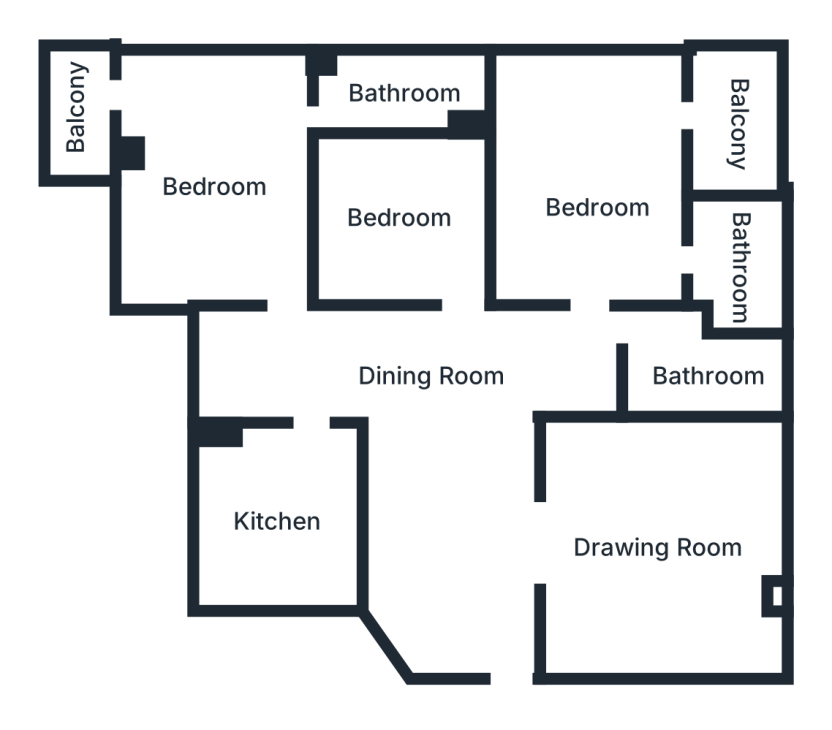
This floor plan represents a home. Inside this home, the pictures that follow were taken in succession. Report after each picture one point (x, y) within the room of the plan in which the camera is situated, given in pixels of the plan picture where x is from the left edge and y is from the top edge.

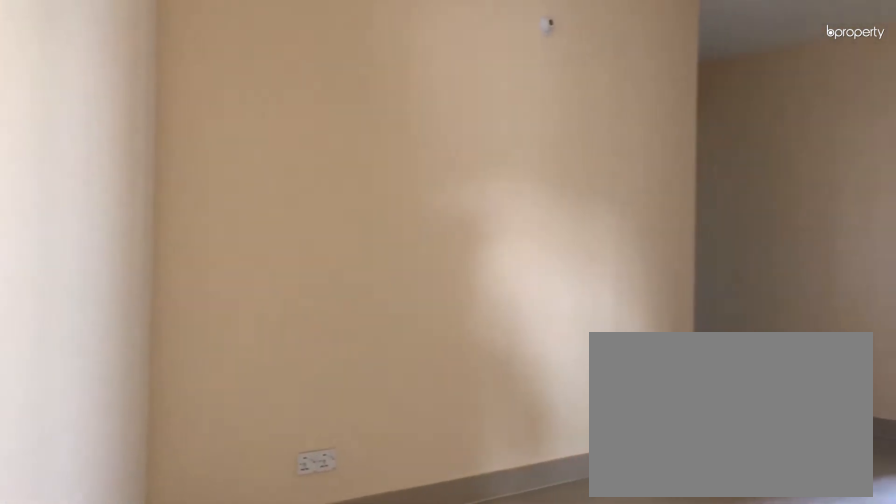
(437, 377)
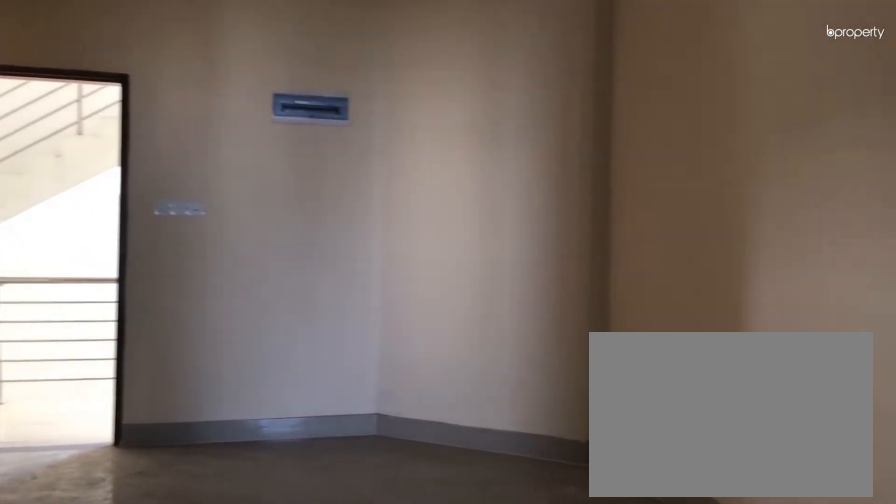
(437, 378)
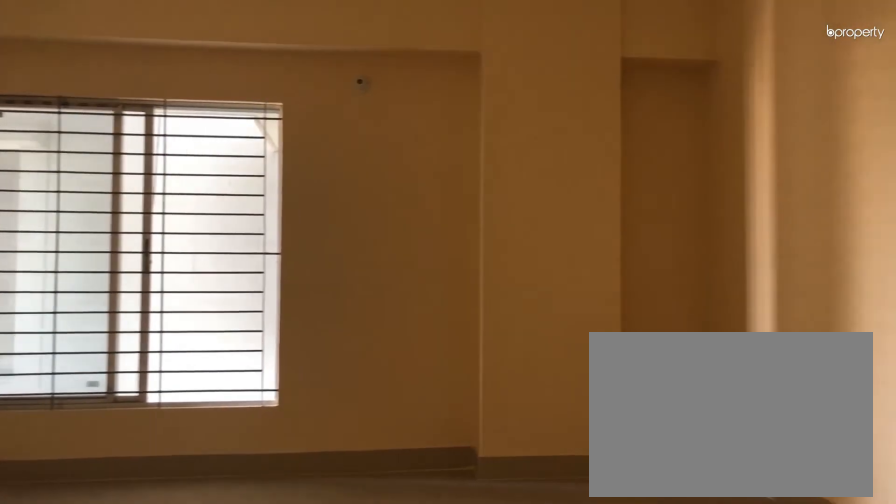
(663, 547)
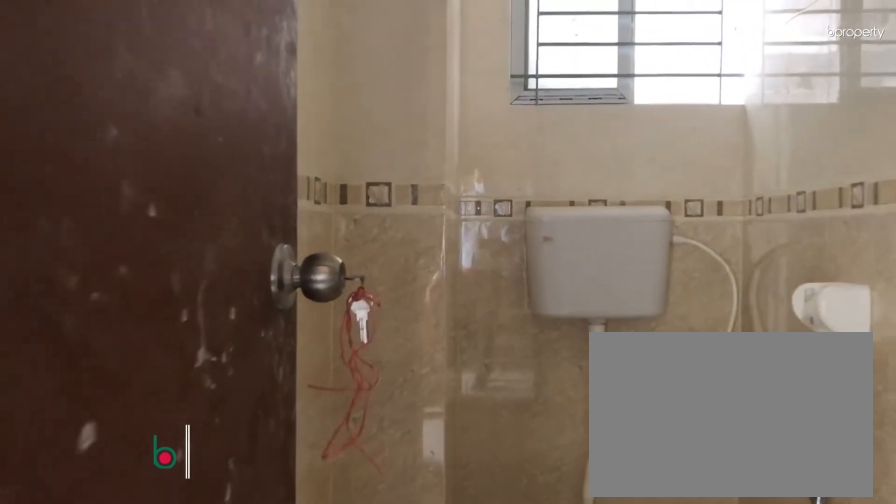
(702, 373)
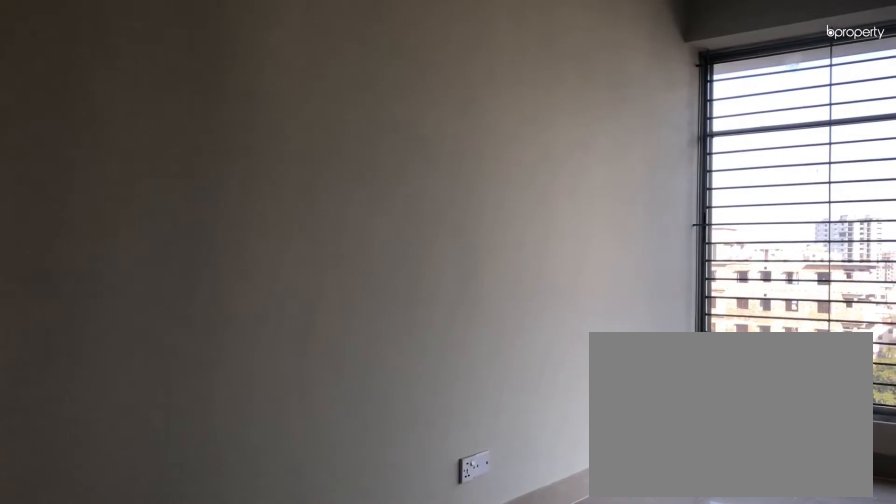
(599, 207)
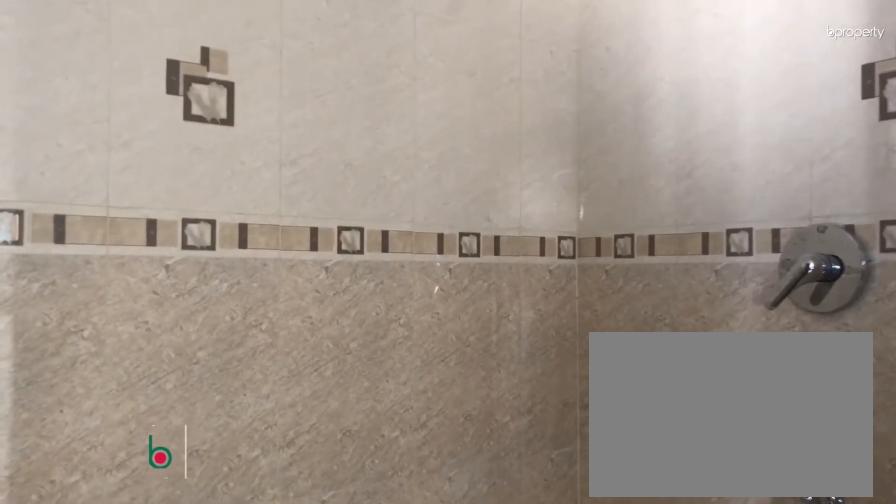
(743, 262)
